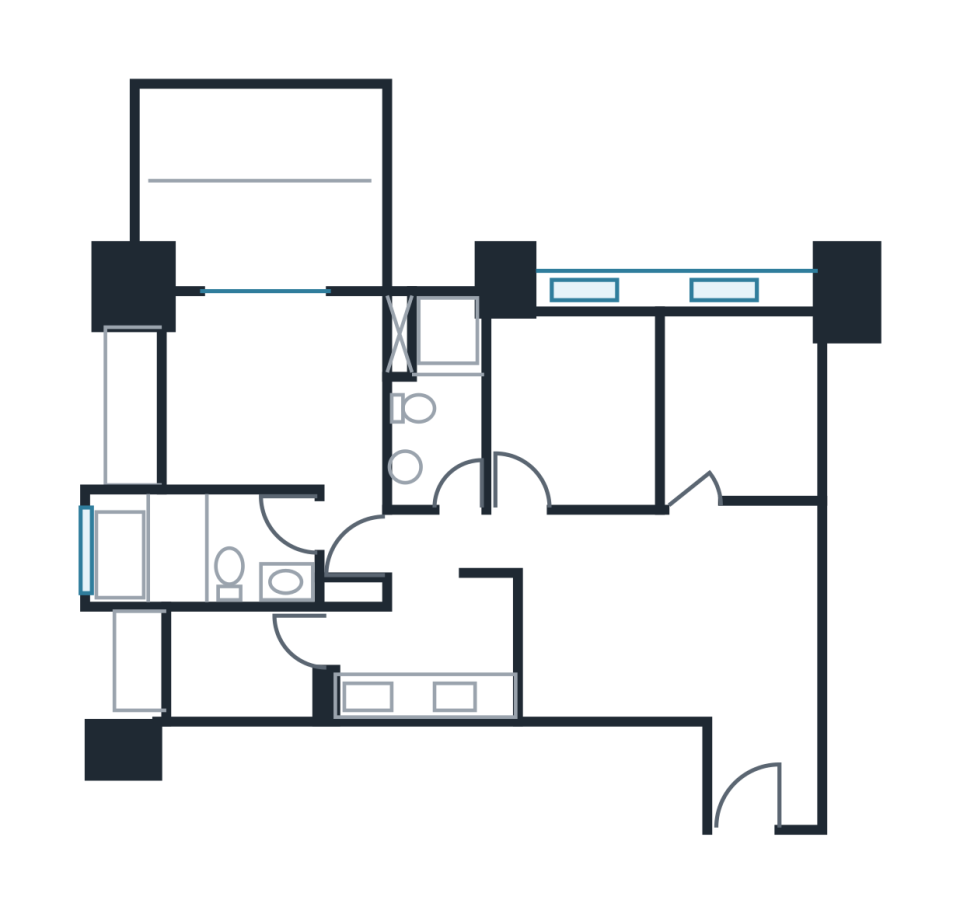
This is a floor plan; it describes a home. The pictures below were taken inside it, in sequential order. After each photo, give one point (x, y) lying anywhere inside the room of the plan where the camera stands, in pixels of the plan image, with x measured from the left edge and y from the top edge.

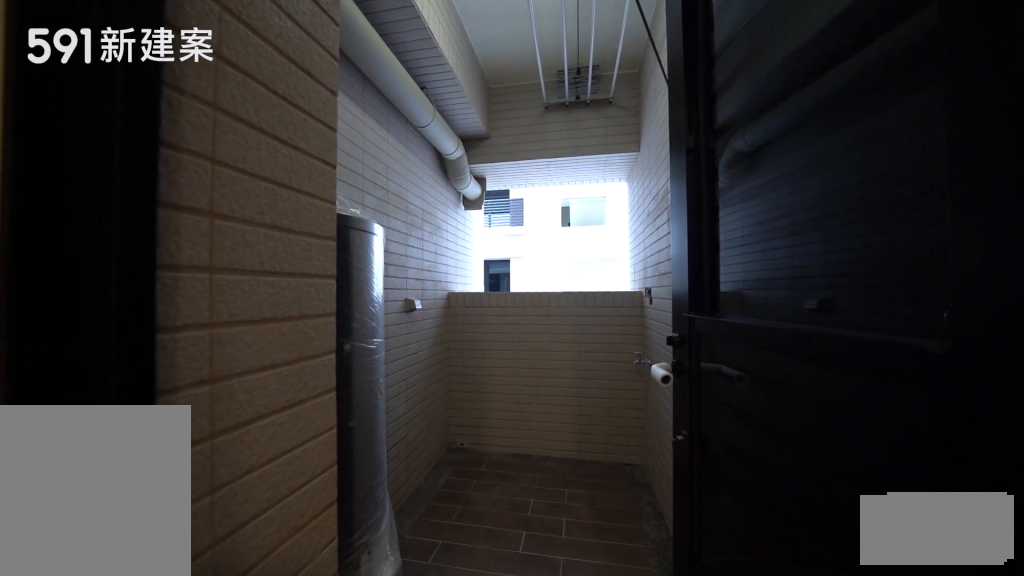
(245, 667)
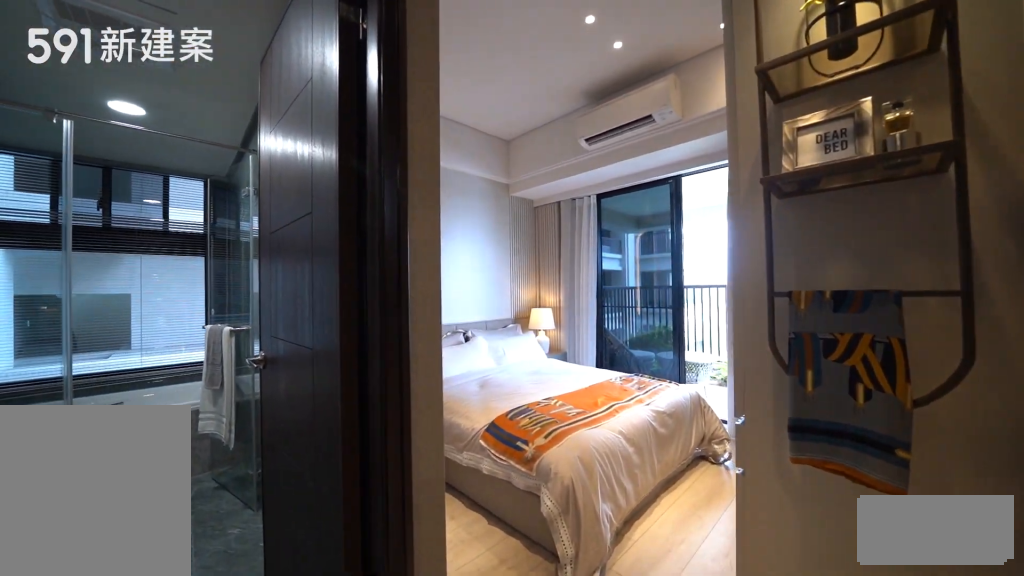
(275, 400)
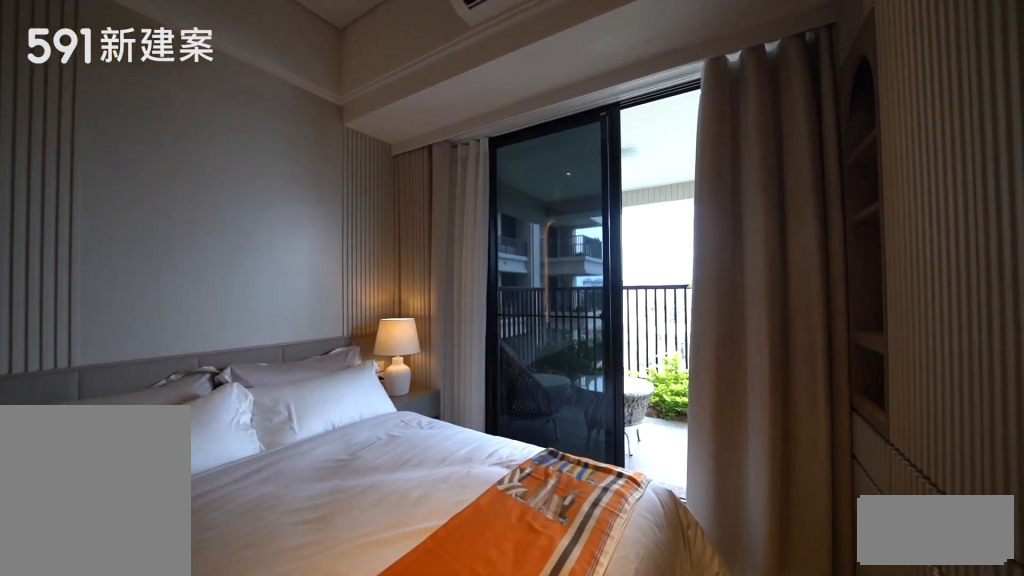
(275, 400)
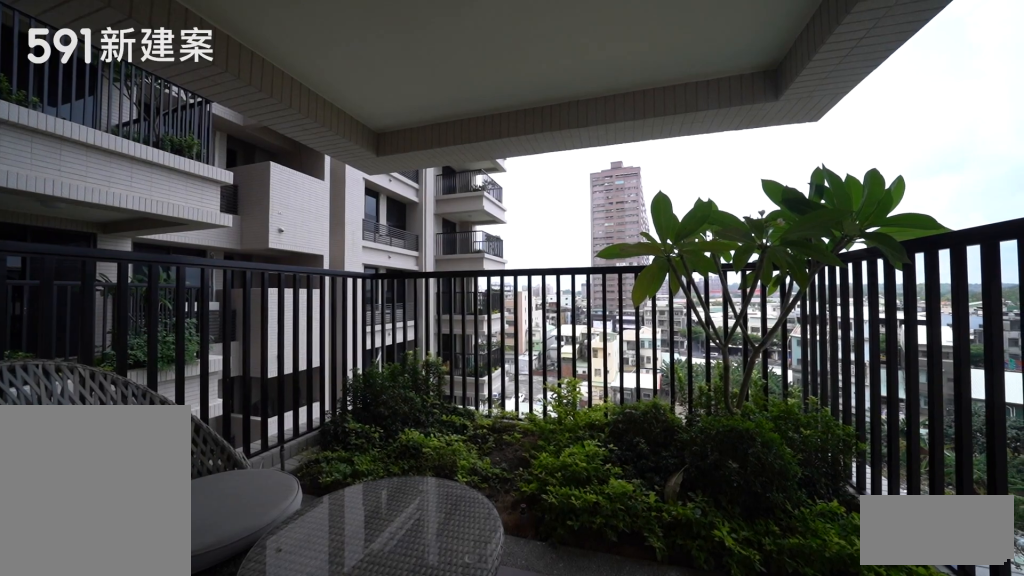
(262, 191)
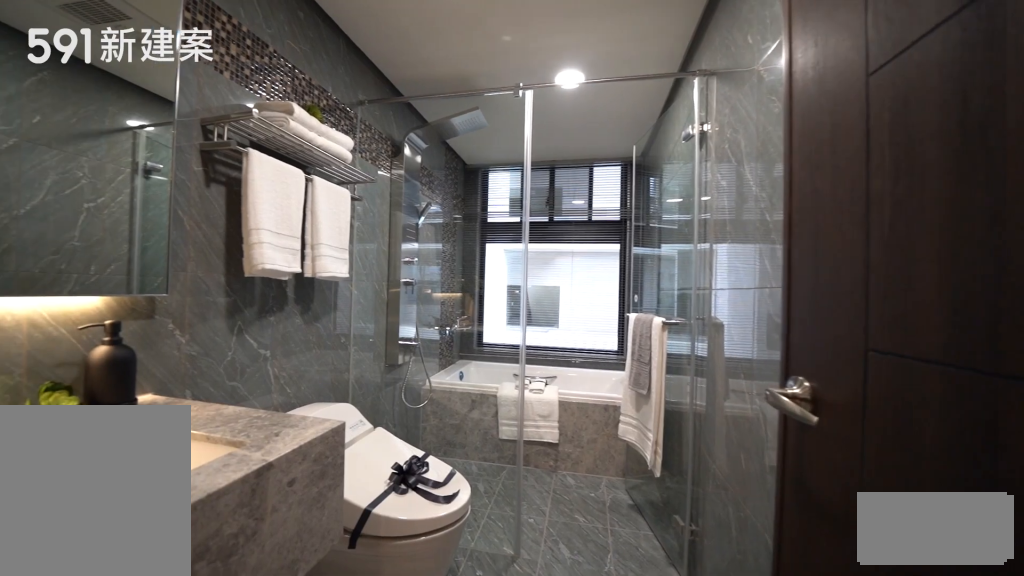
(194, 548)
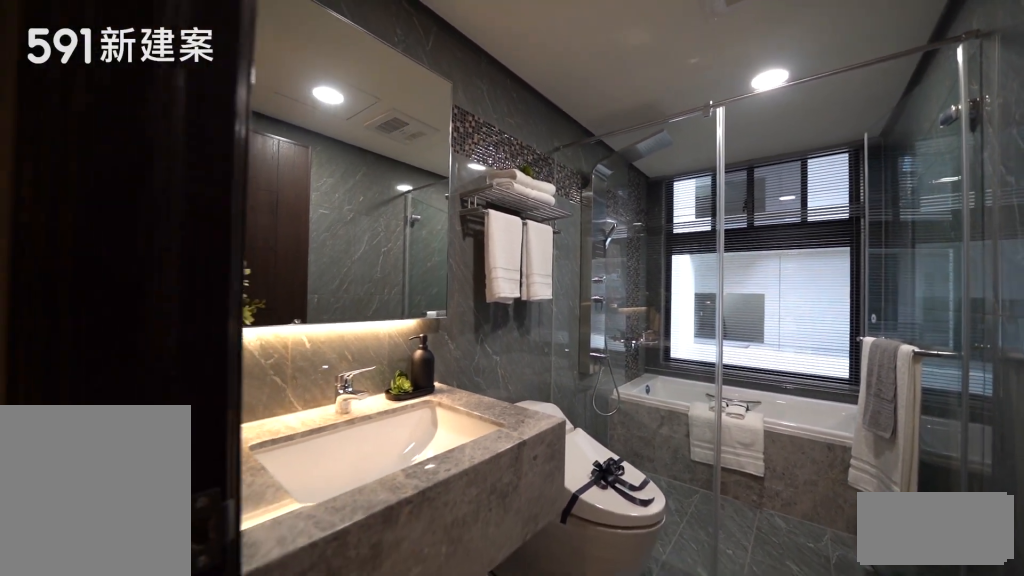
(194, 548)
